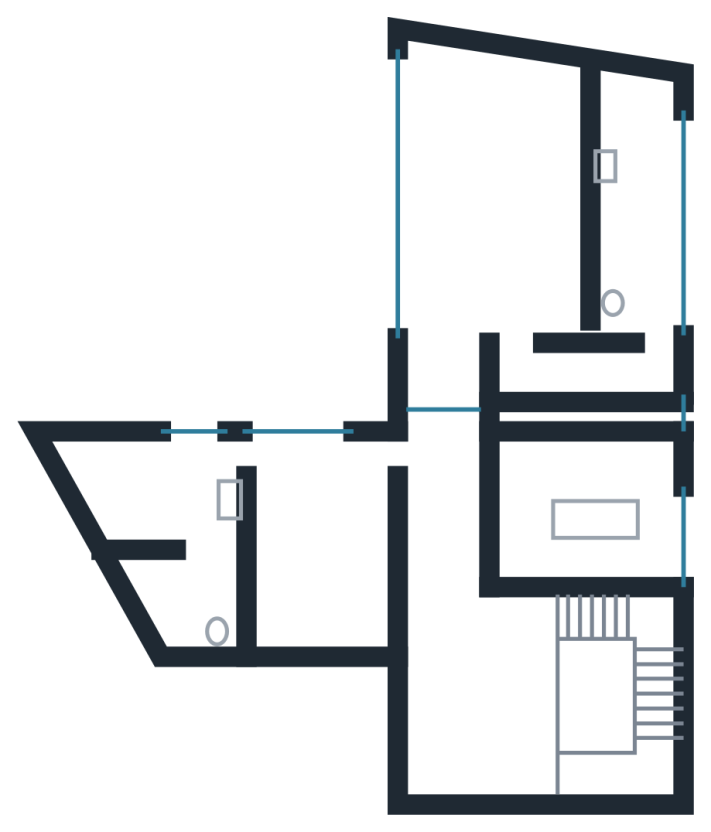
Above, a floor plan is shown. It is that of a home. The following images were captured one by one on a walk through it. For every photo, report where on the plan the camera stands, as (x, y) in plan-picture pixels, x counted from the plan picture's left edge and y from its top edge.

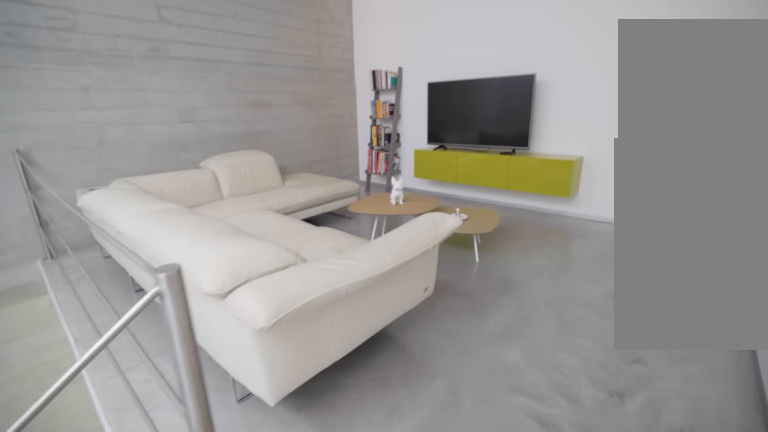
(658, 636)
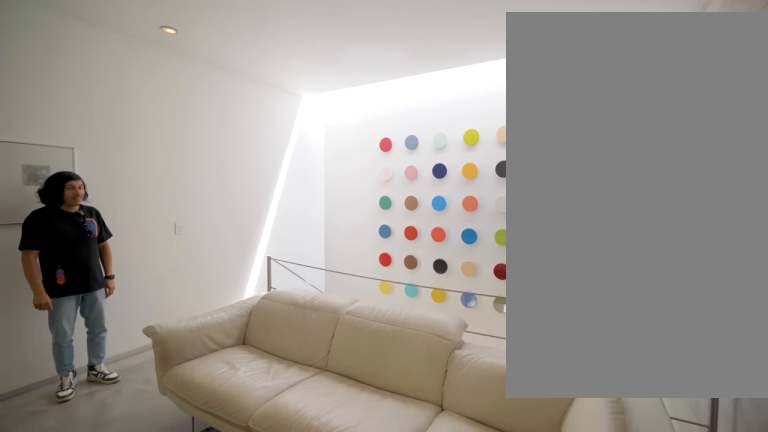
(462, 702)
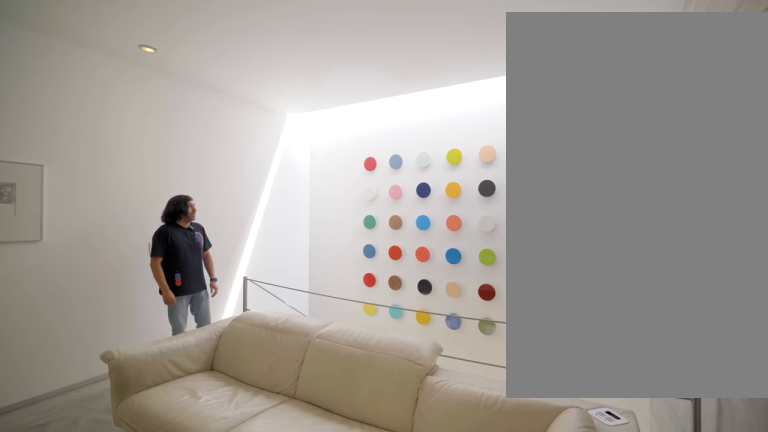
(463, 702)
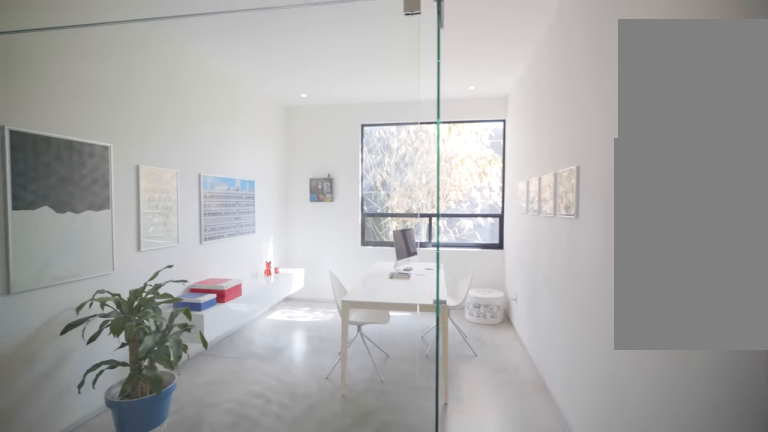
(446, 554)
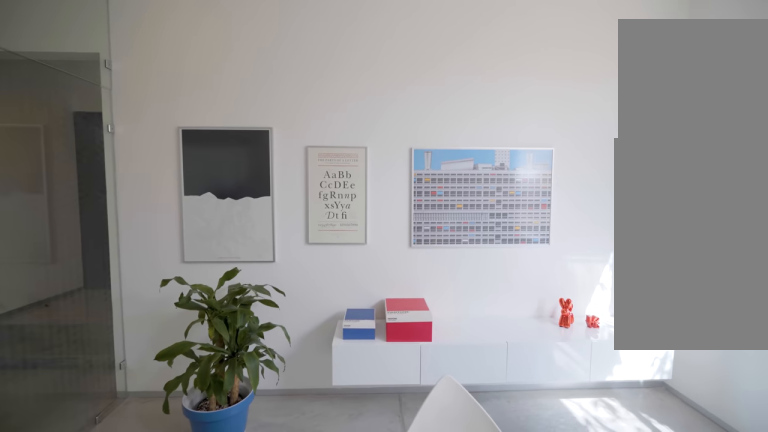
(543, 545)
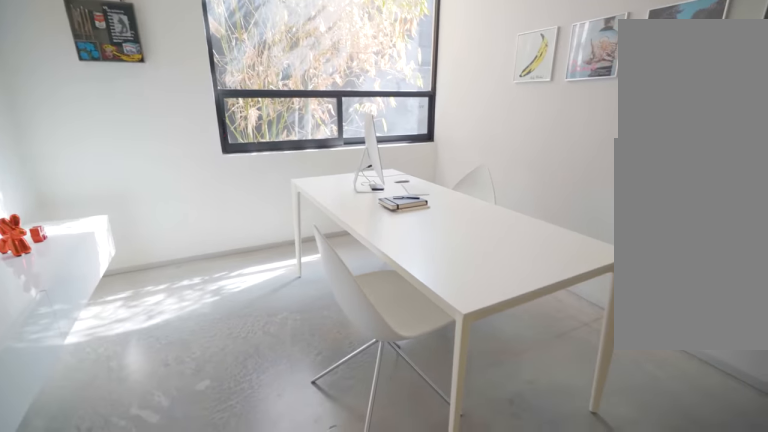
(529, 515)
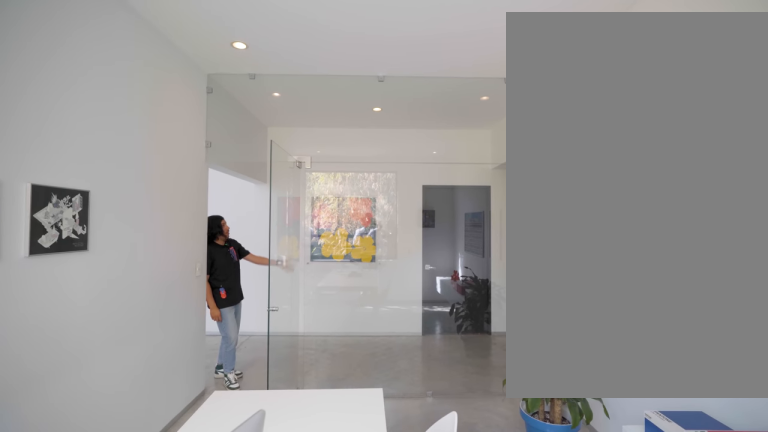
(649, 487)
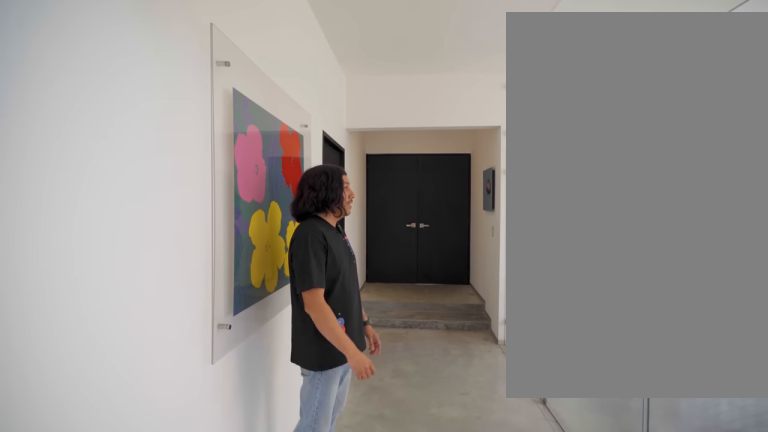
(445, 561)
